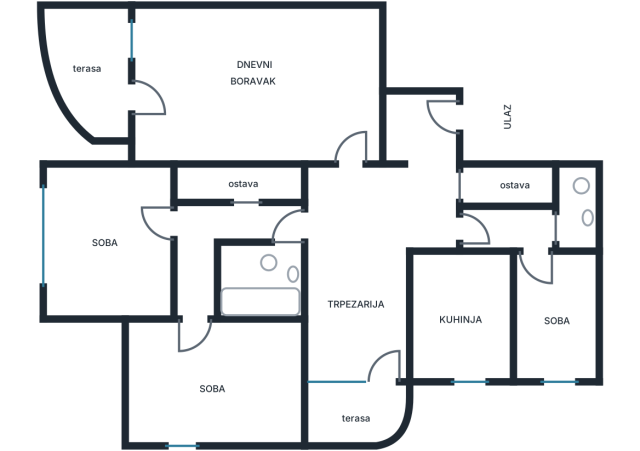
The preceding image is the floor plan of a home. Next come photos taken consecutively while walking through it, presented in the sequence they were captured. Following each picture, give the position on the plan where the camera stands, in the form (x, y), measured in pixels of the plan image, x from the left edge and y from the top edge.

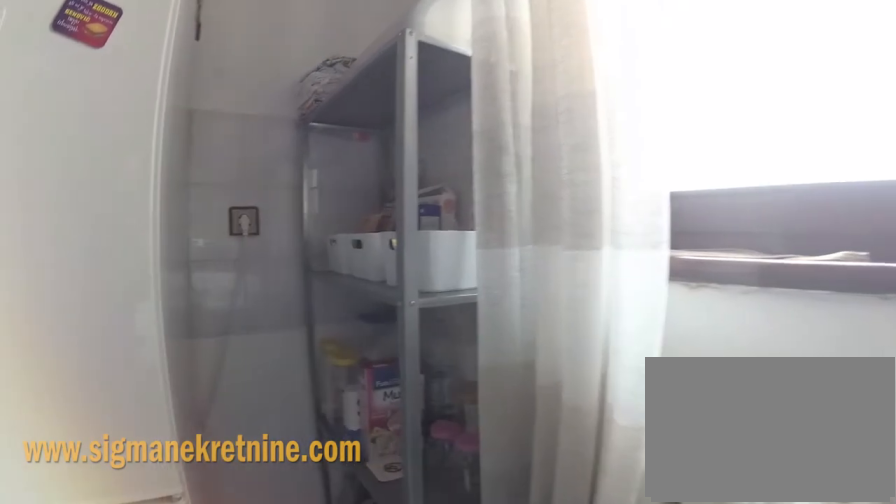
(458, 347)
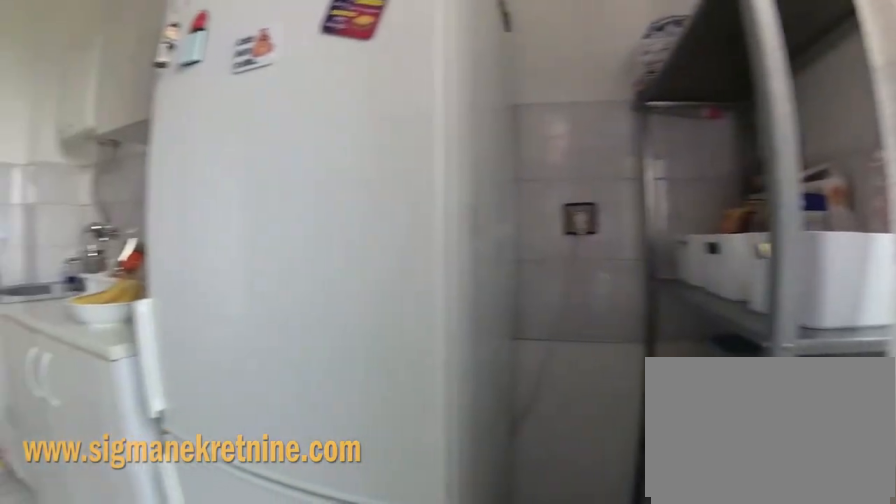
(448, 354)
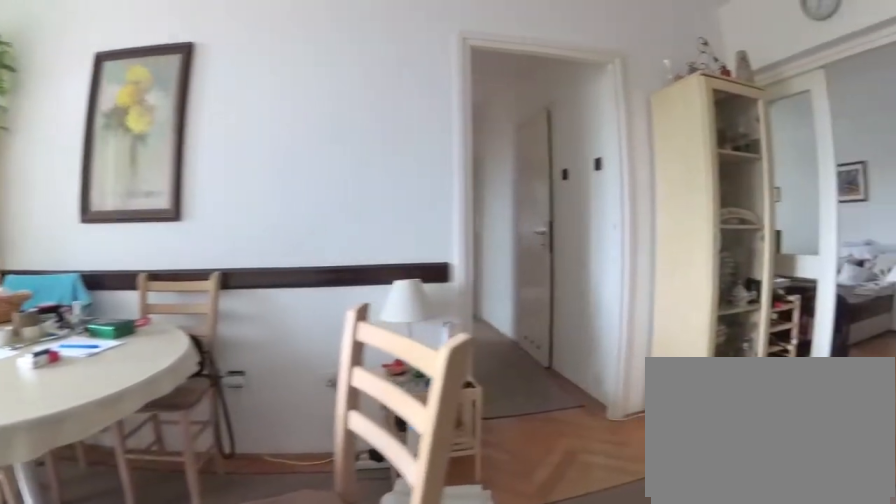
(398, 282)
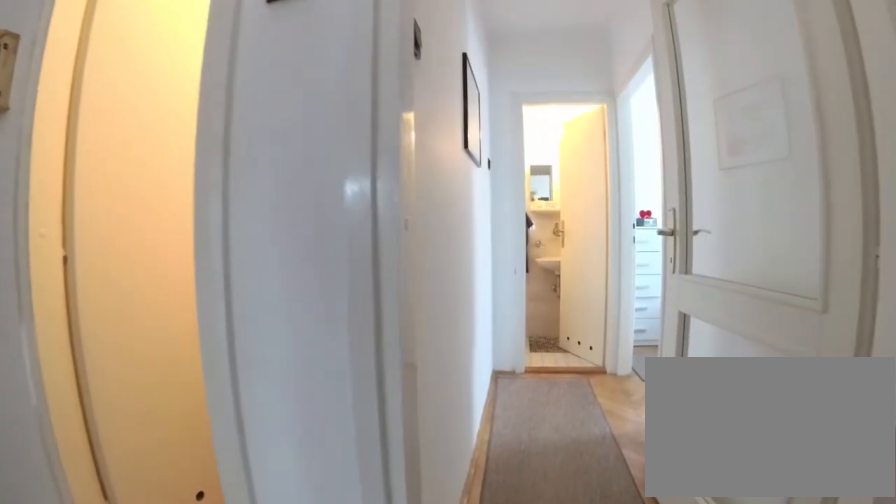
(411, 230)
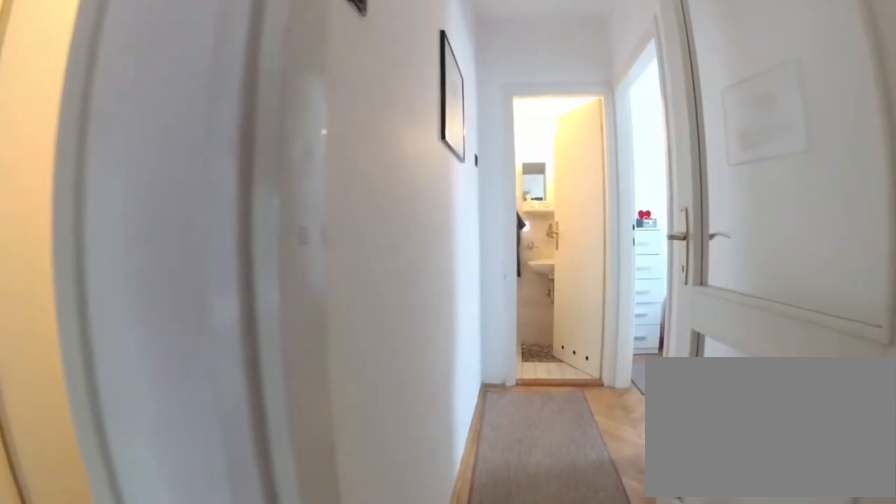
(418, 230)
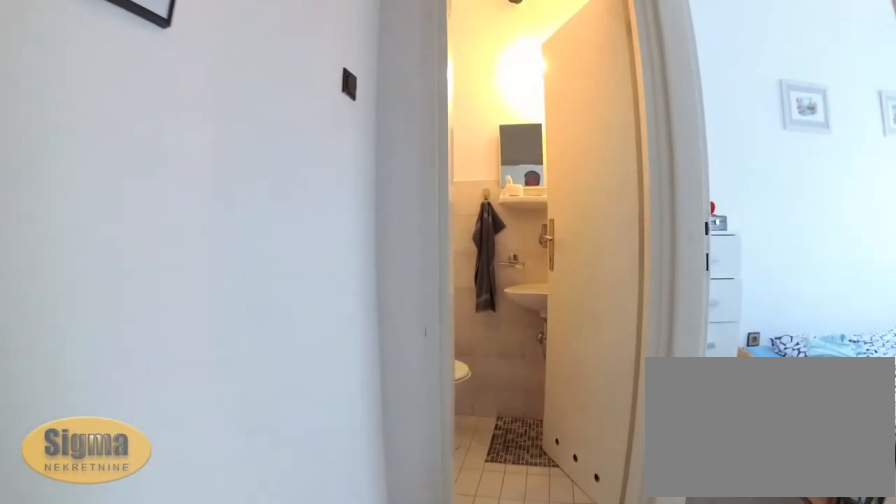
(482, 231)
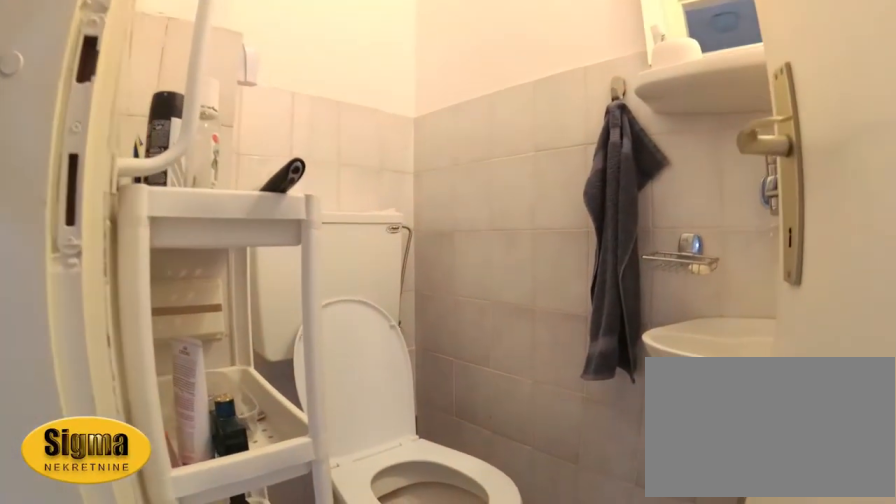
(542, 237)
